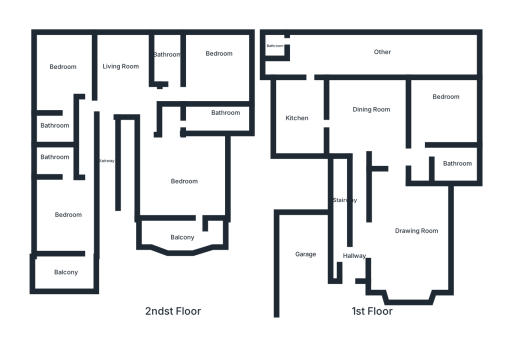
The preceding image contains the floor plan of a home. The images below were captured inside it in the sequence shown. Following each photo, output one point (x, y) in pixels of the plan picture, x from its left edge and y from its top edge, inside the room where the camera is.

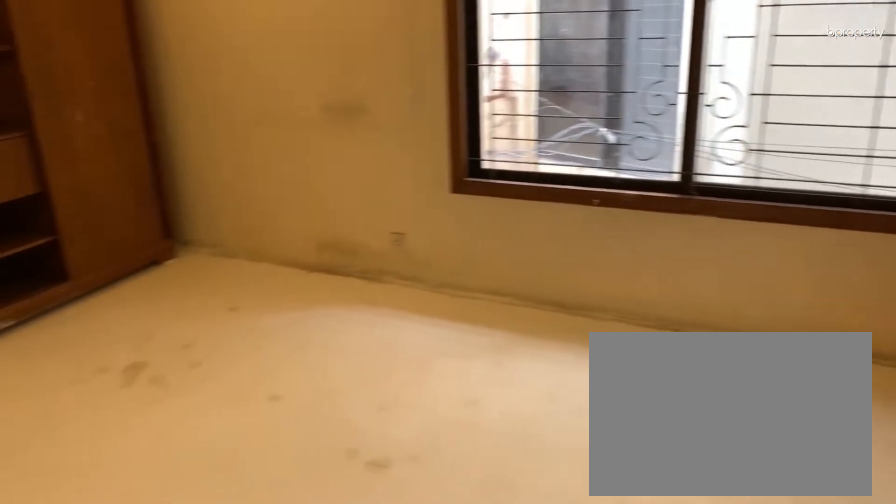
(62, 67)
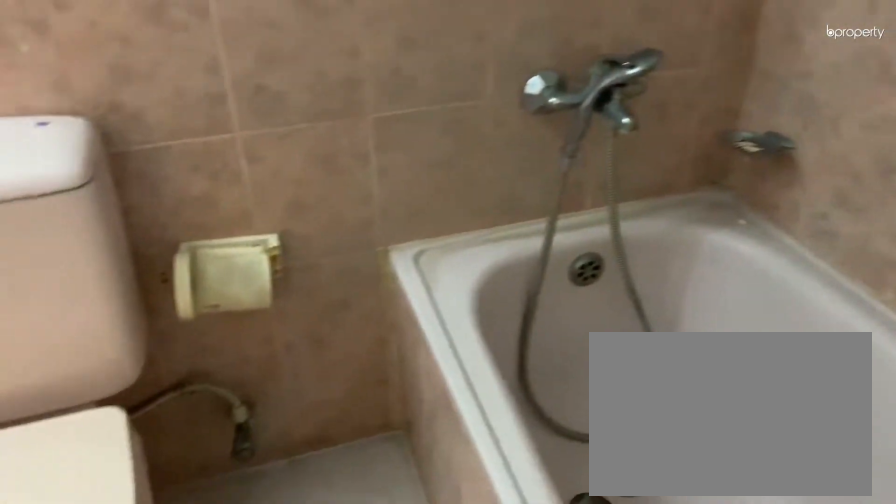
(51, 132)
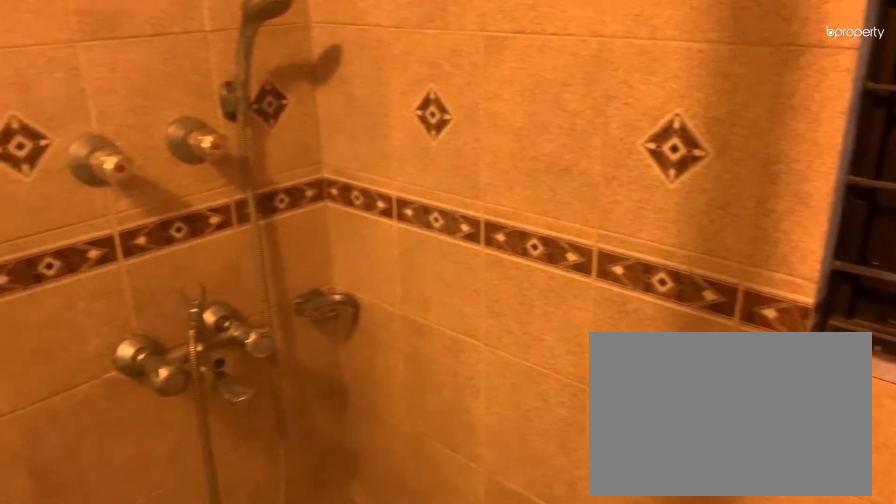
(169, 57)
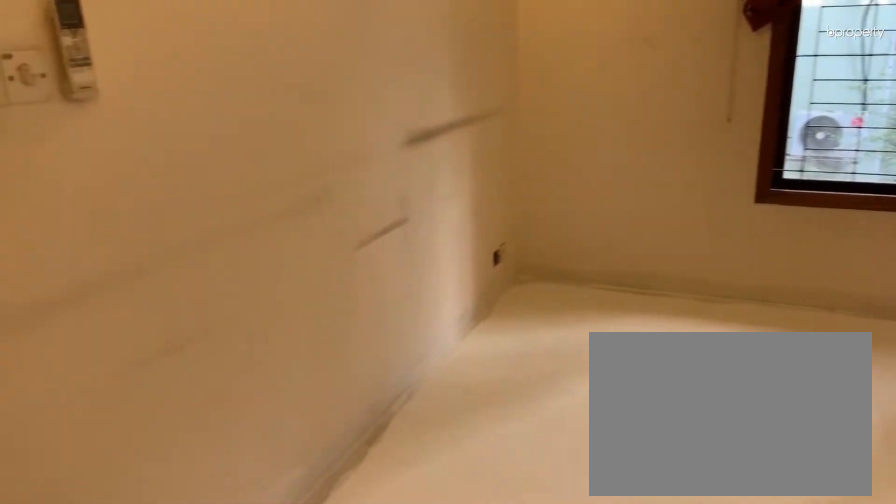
(218, 61)
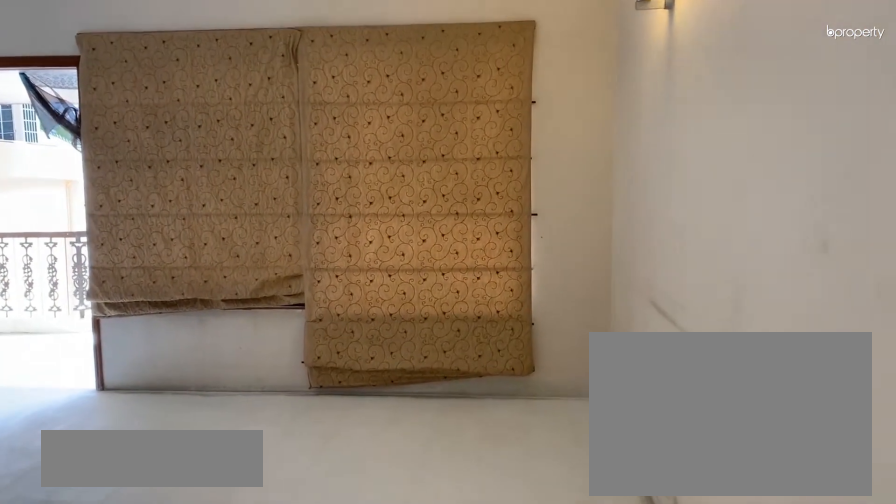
(177, 183)
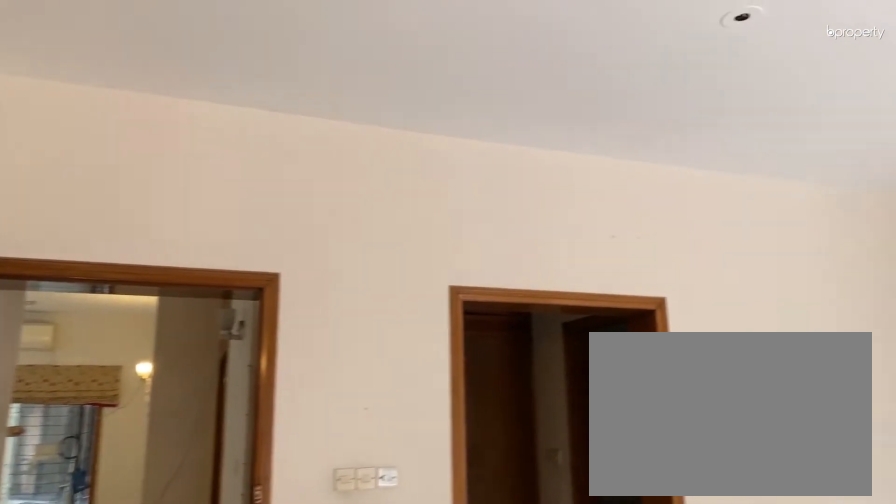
(178, 183)
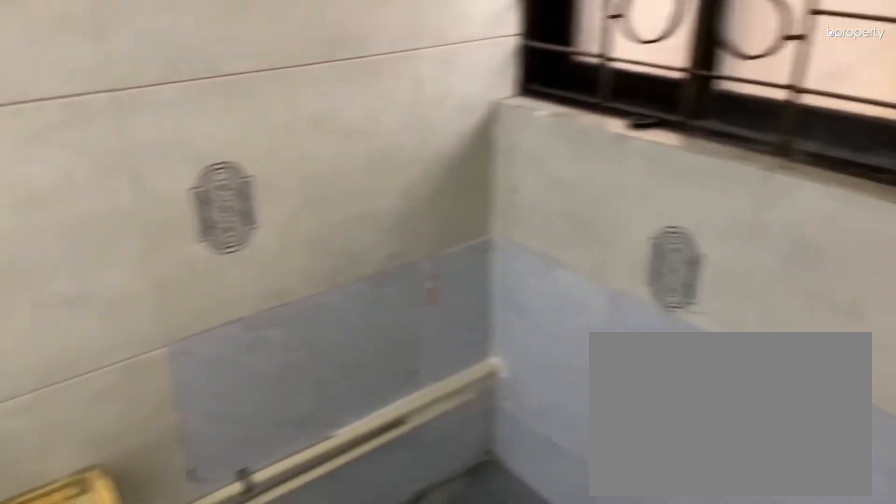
(225, 119)
